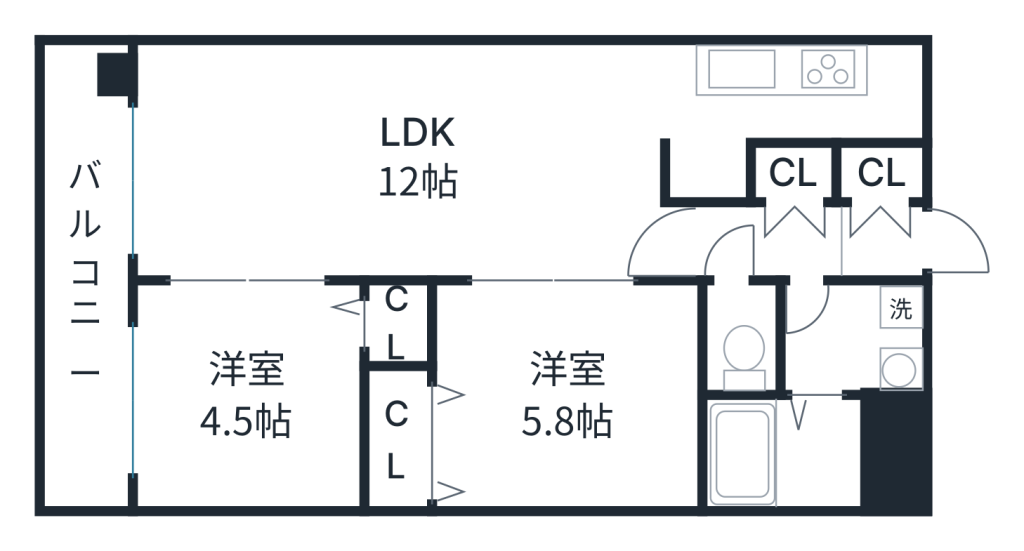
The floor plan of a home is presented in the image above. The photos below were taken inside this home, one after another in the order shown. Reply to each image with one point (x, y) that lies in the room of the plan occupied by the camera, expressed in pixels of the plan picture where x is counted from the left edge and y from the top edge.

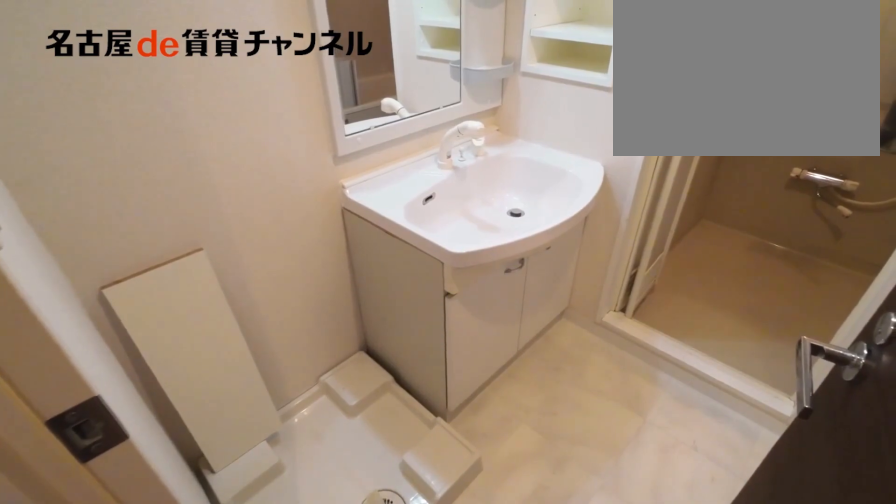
(854, 338)
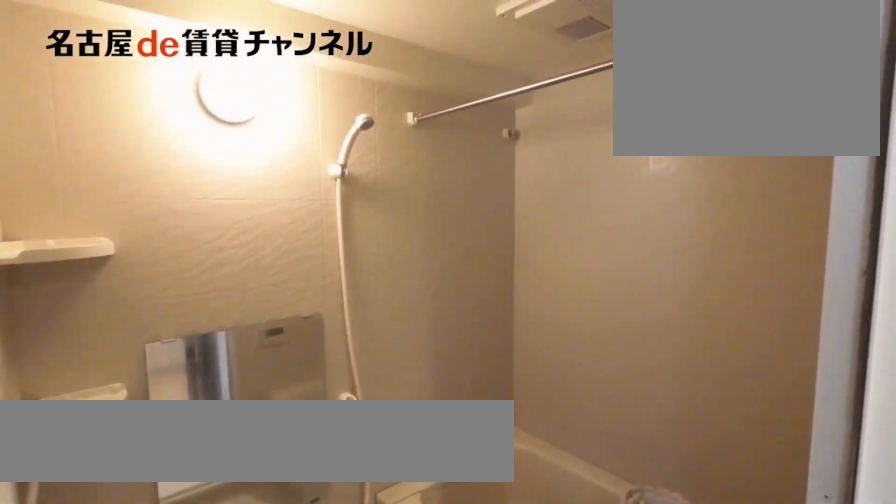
(779, 450)
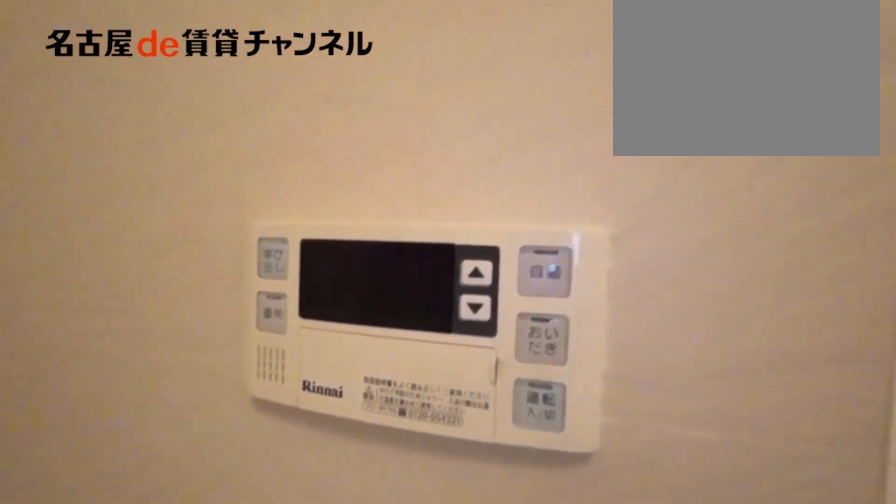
(780, 450)
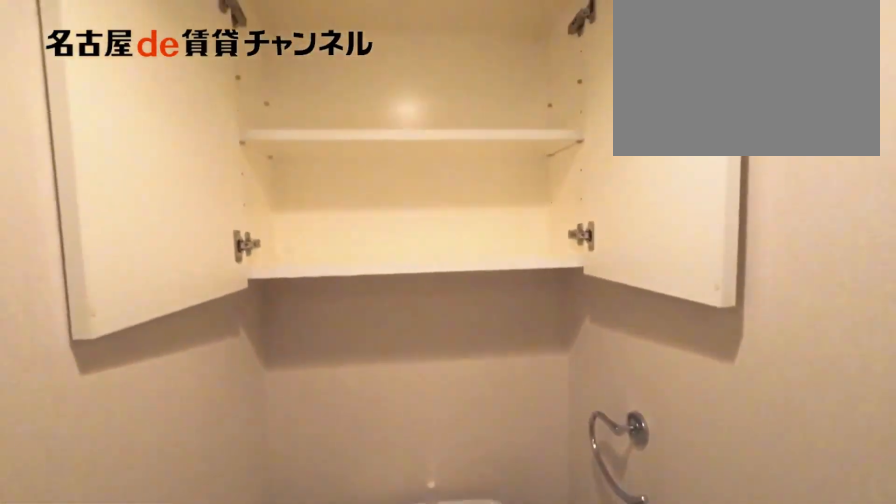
(741, 337)
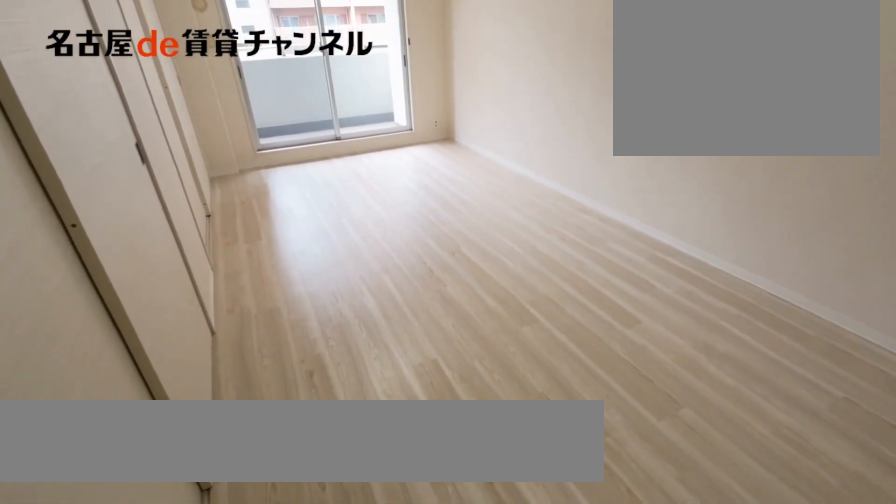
(412, 160)
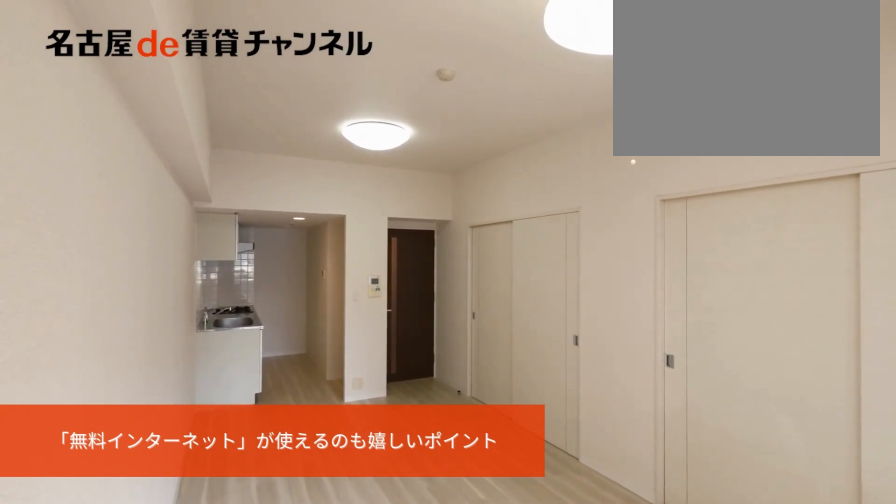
(412, 160)
